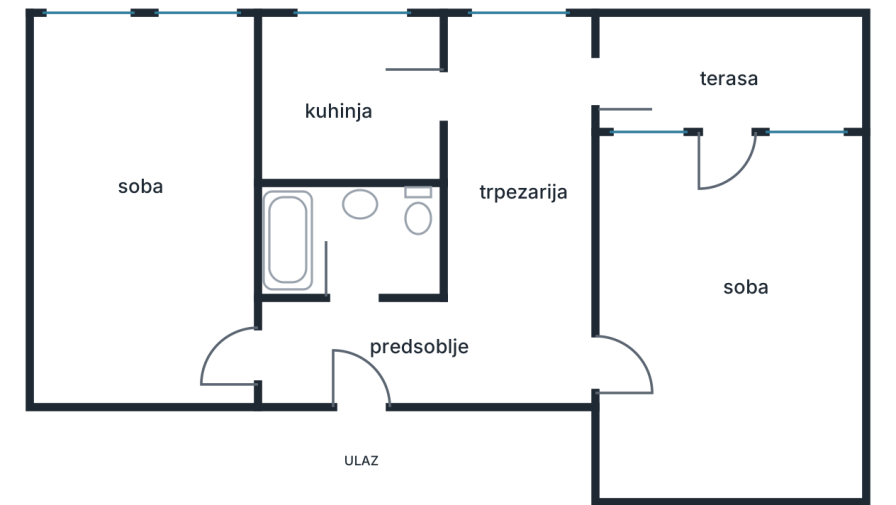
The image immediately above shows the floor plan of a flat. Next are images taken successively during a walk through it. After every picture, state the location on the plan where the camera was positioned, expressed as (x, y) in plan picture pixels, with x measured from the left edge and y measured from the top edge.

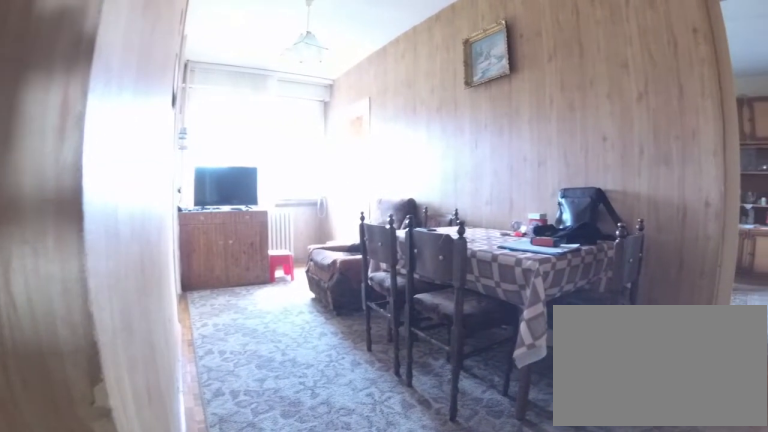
(461, 345)
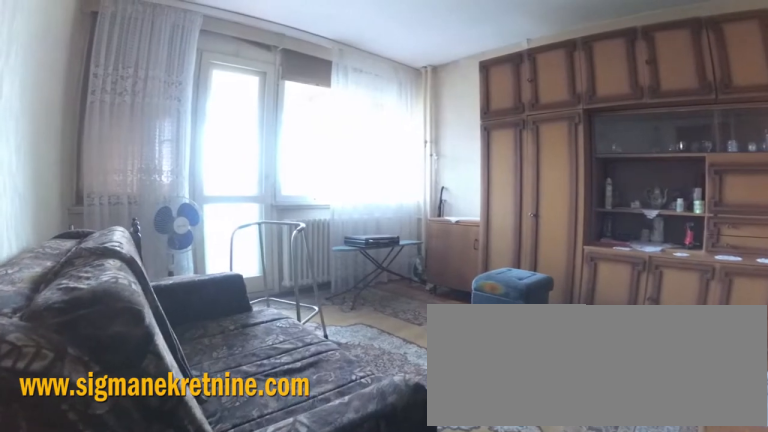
(601, 368)
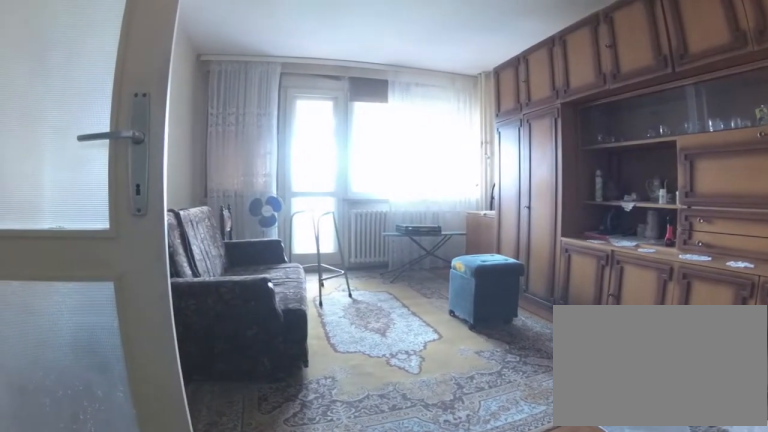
(731, 476)
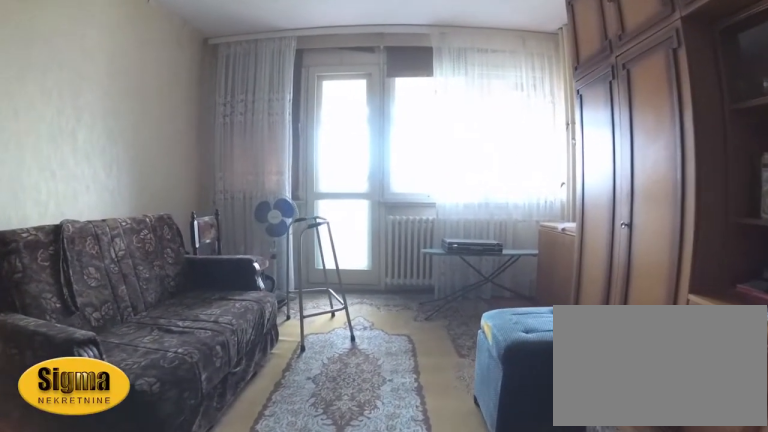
(736, 397)
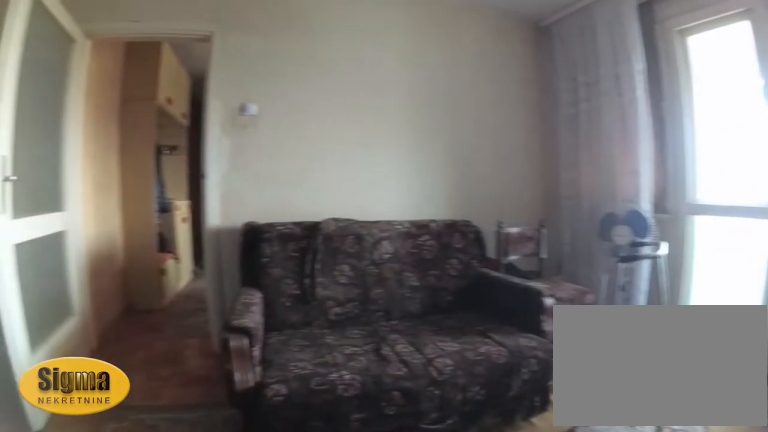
(747, 336)
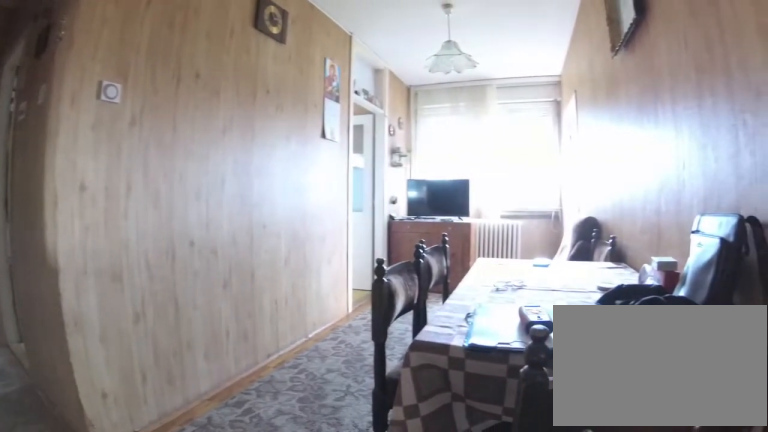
(550, 387)
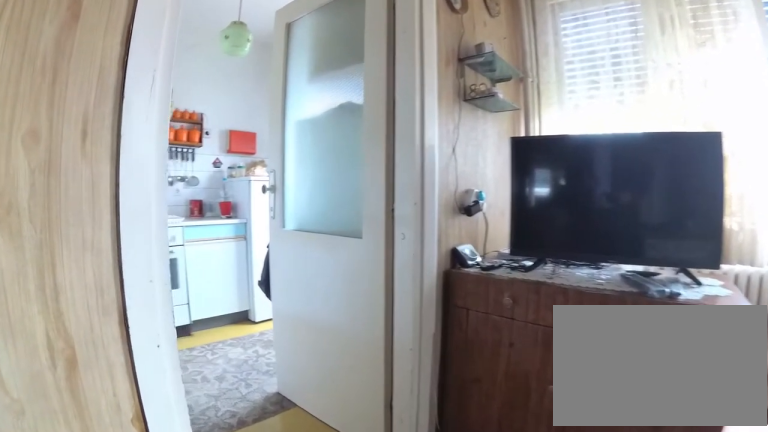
(523, 153)
